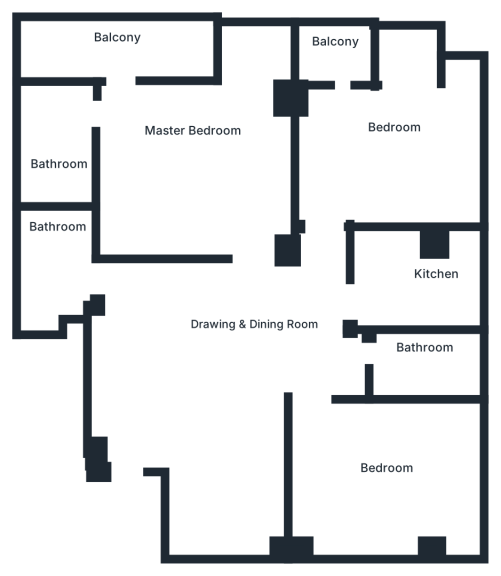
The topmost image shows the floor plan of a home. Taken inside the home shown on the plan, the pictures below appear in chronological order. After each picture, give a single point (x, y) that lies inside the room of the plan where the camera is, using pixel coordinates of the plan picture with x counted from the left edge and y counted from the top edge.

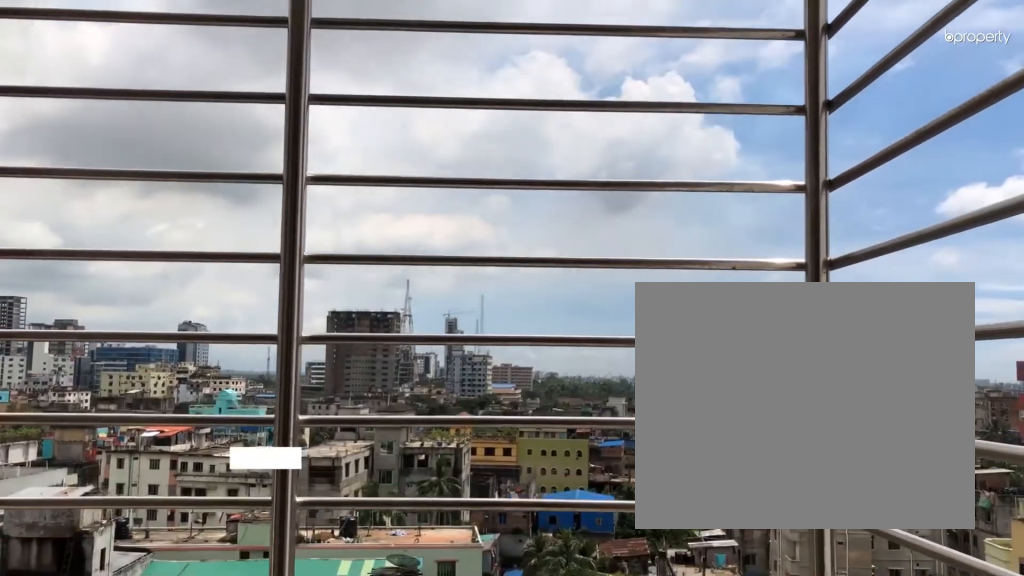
(340, 53)
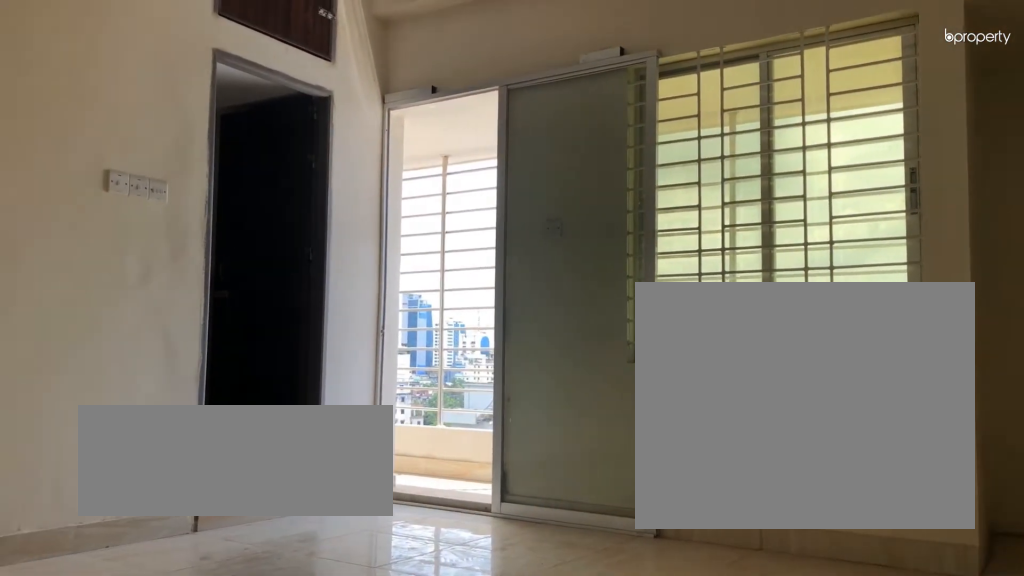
(199, 157)
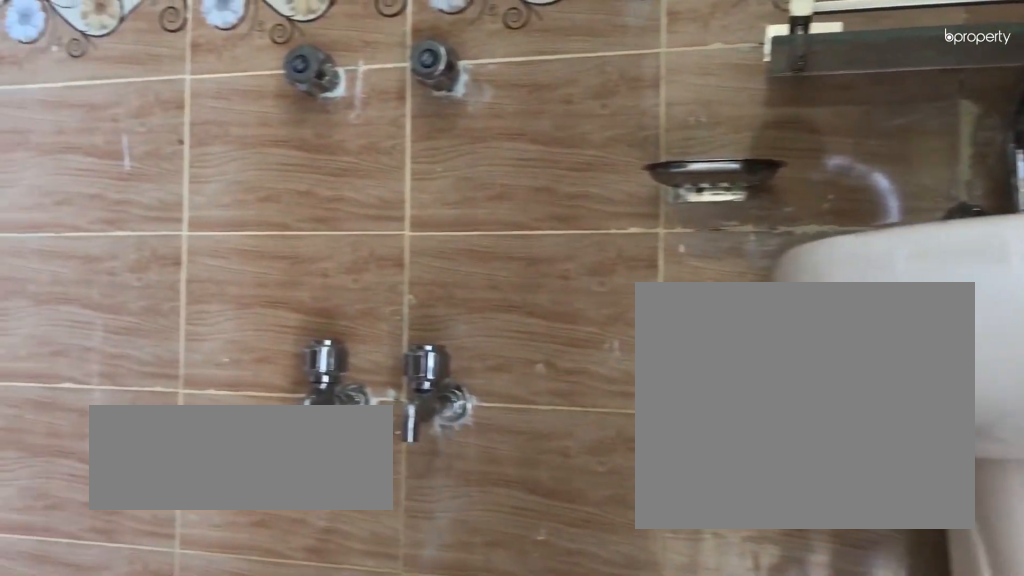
(68, 154)
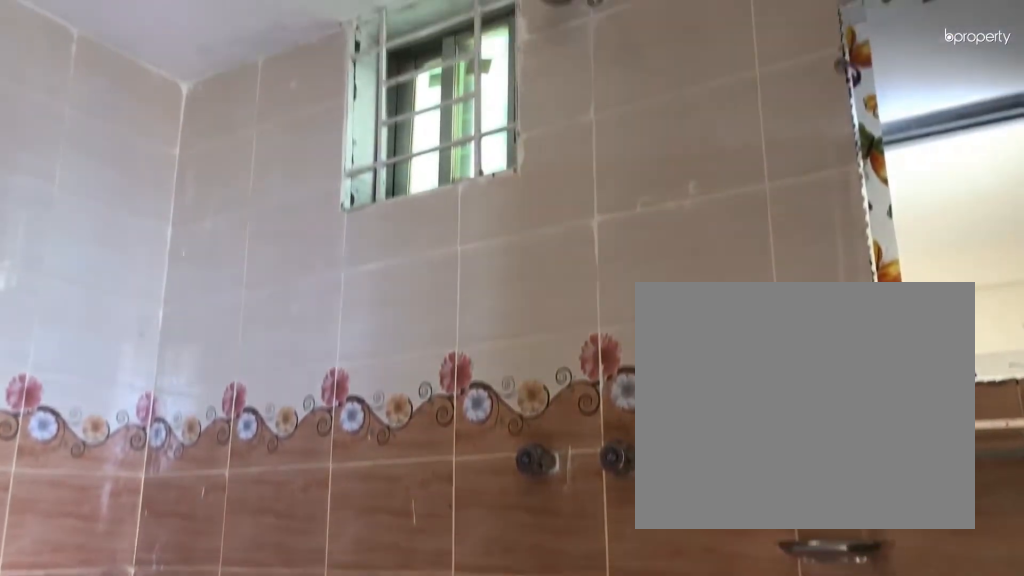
(68, 154)
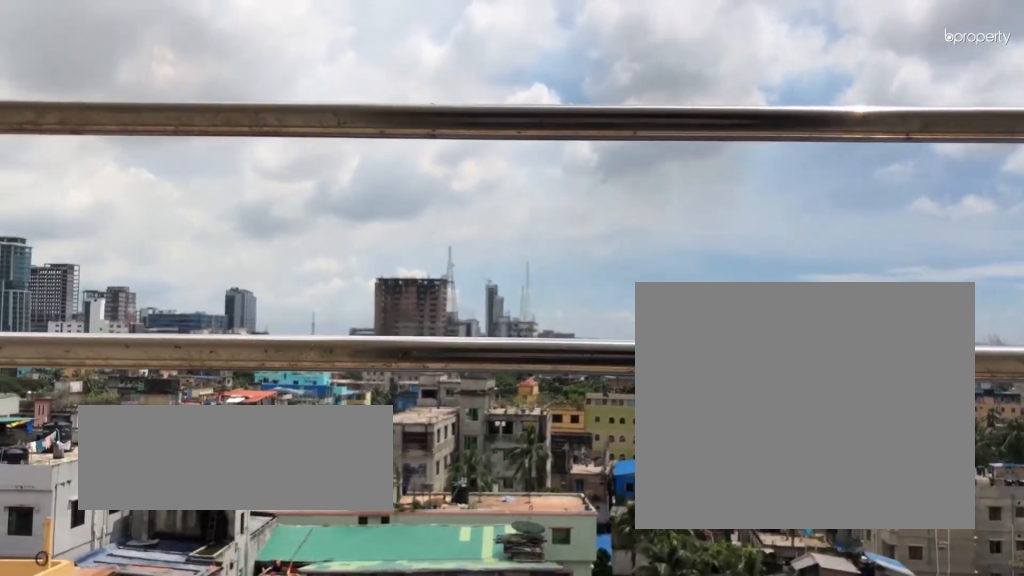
(106, 49)
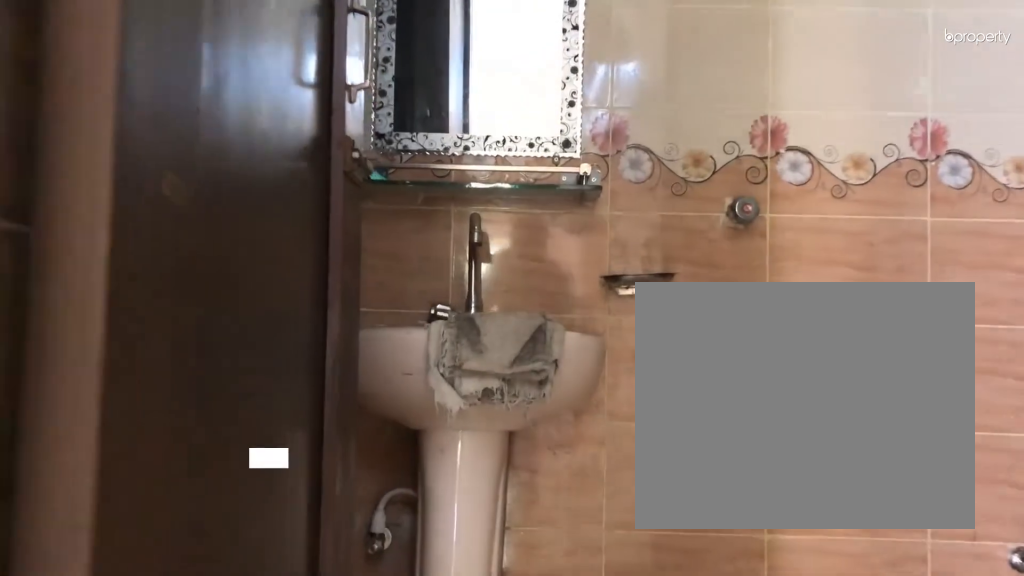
(51, 246)
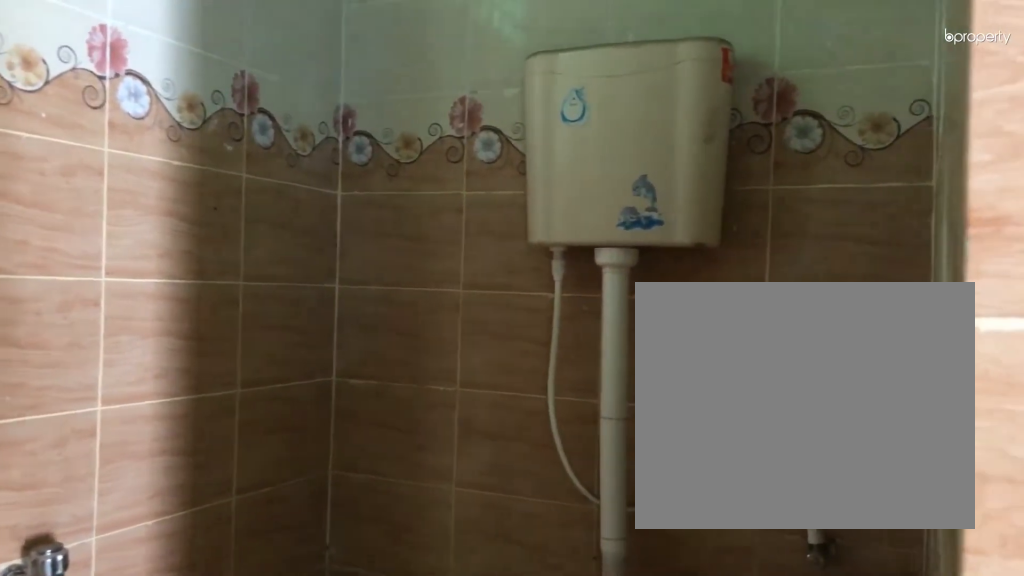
(51, 246)
